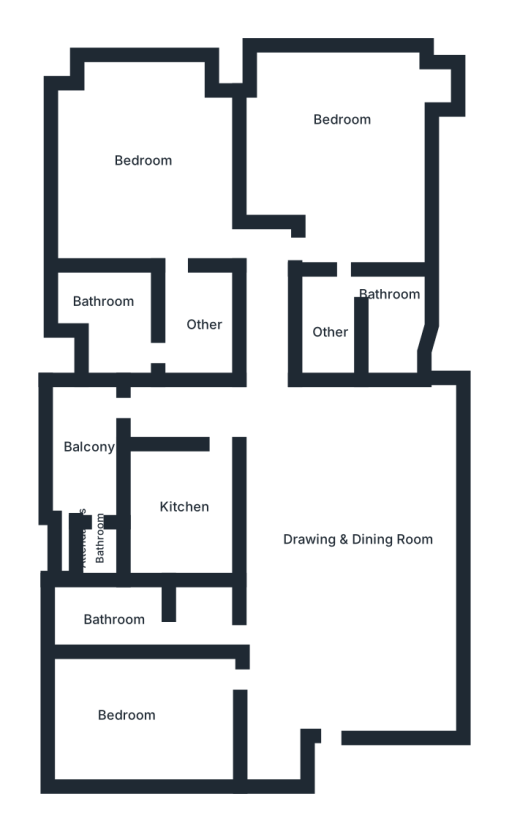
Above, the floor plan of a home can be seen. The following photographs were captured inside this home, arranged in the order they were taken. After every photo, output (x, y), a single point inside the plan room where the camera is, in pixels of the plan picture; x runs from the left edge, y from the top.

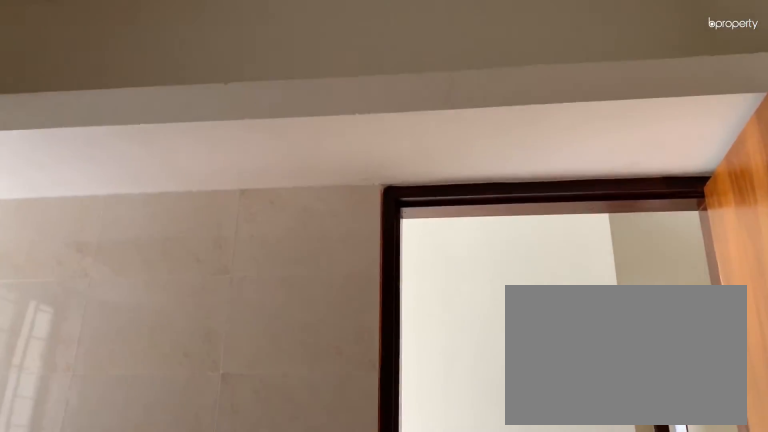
(183, 517)
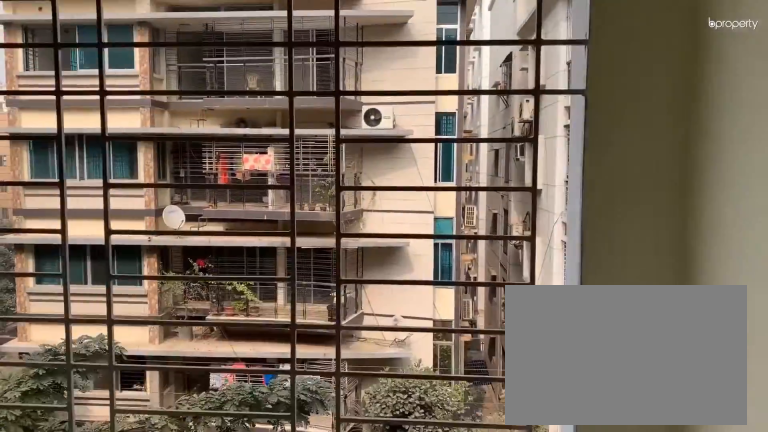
(85, 448)
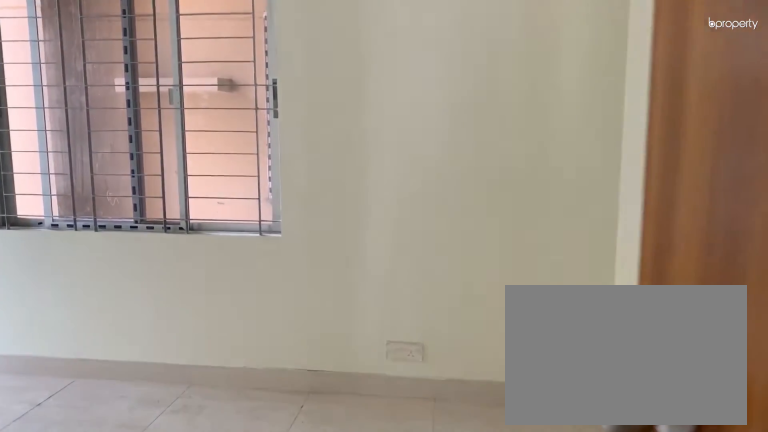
(345, 158)
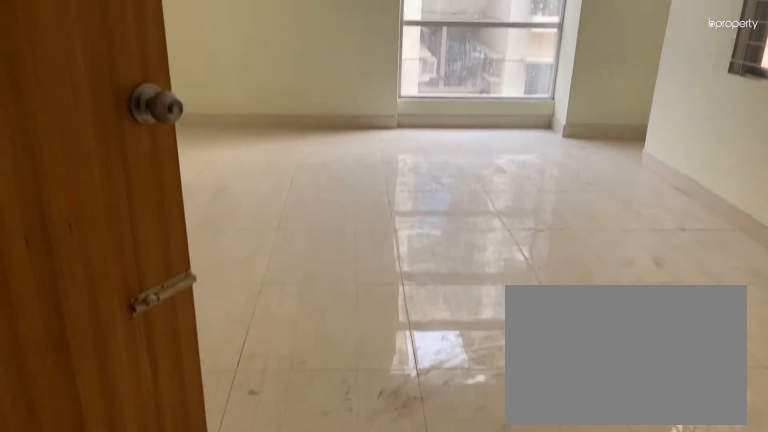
(345, 158)
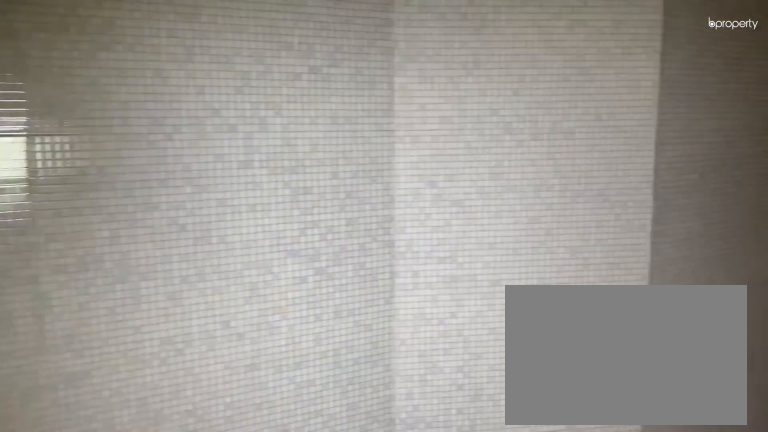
(398, 317)
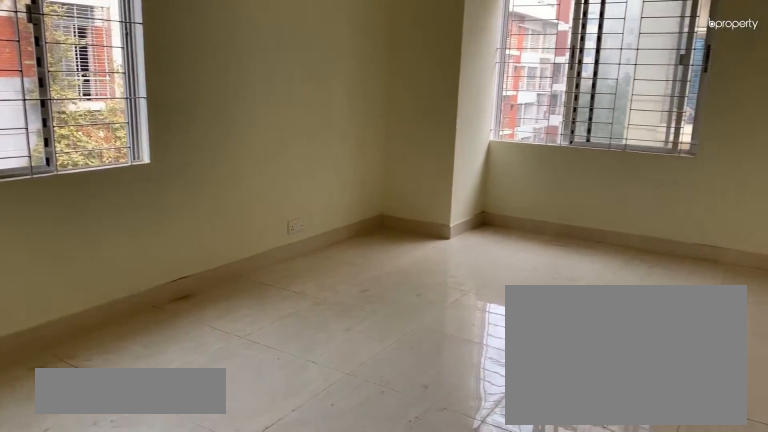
(161, 177)
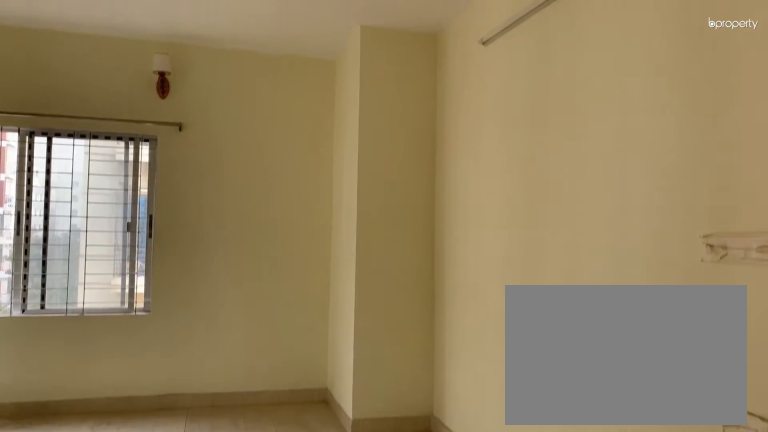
(161, 177)
